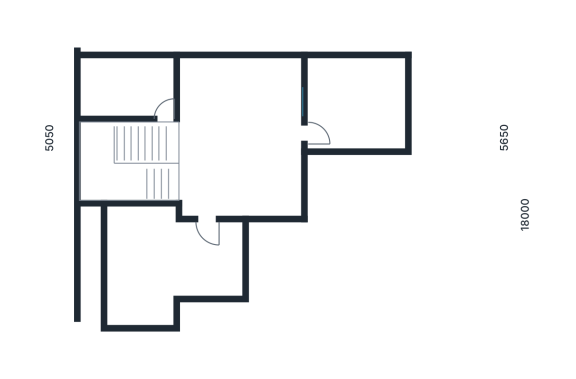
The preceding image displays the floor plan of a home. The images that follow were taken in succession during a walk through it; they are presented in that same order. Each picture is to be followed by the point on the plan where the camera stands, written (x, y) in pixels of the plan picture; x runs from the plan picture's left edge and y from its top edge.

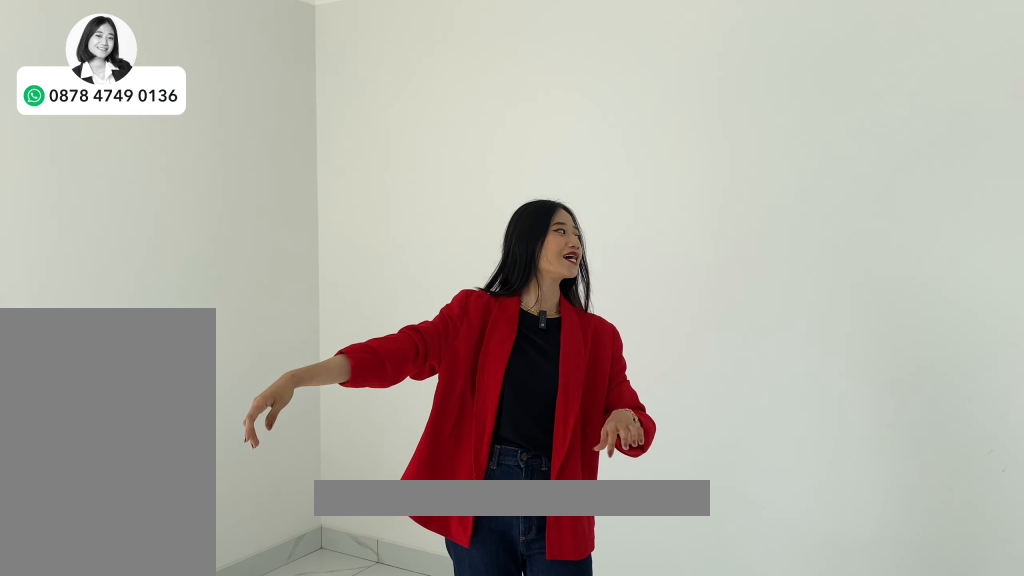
(224, 162)
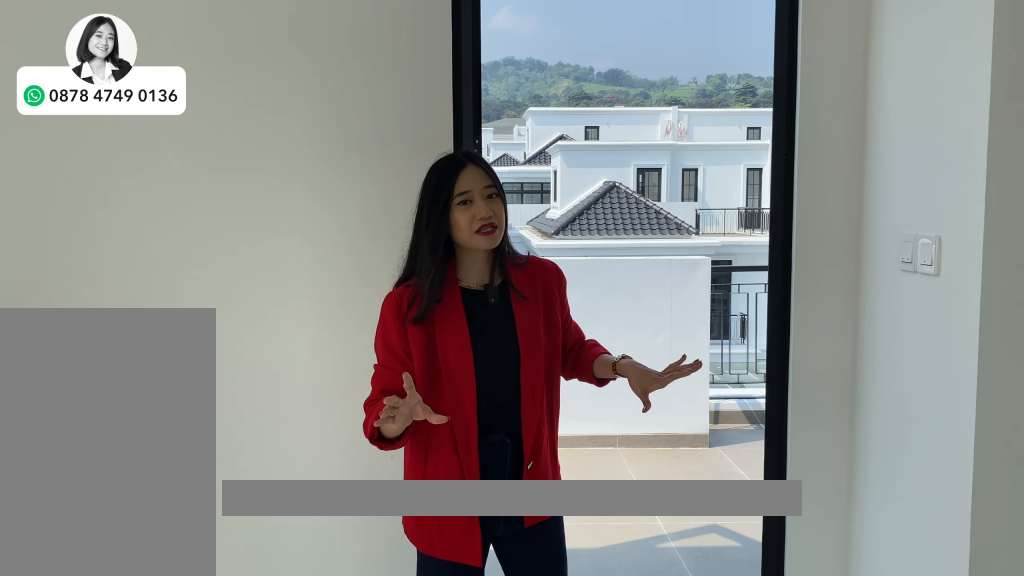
(224, 162)
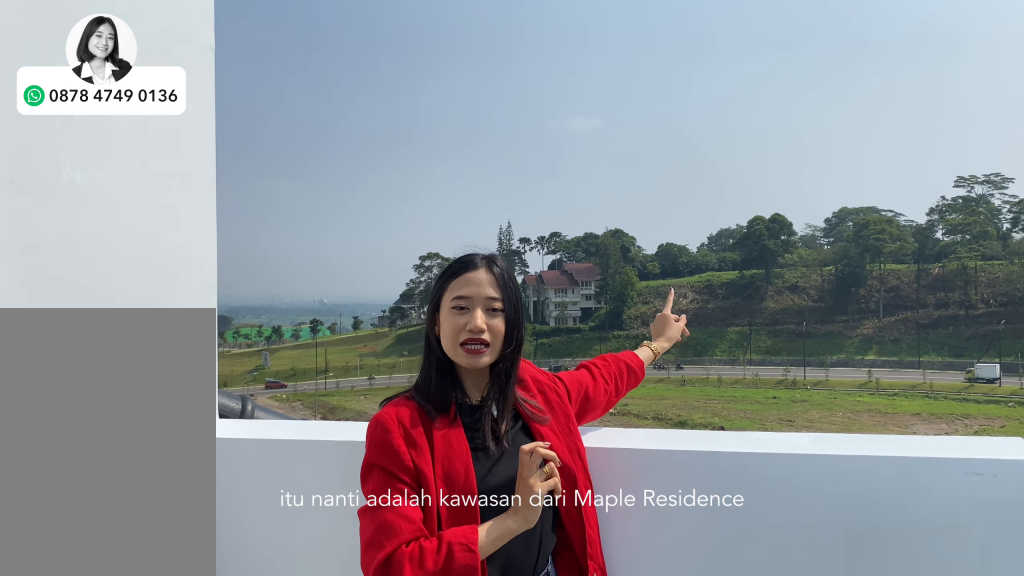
(355, 93)
